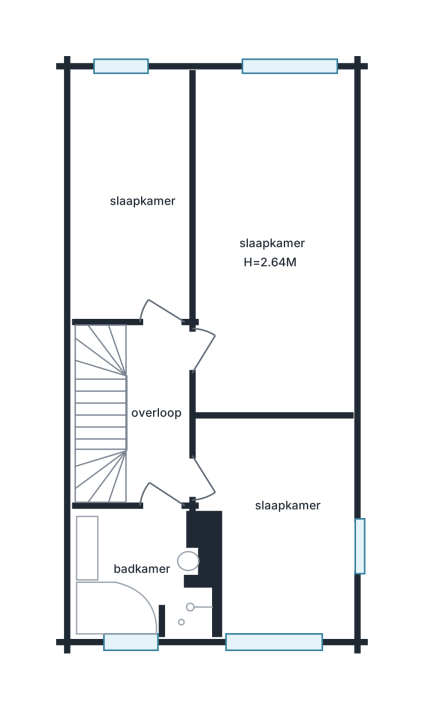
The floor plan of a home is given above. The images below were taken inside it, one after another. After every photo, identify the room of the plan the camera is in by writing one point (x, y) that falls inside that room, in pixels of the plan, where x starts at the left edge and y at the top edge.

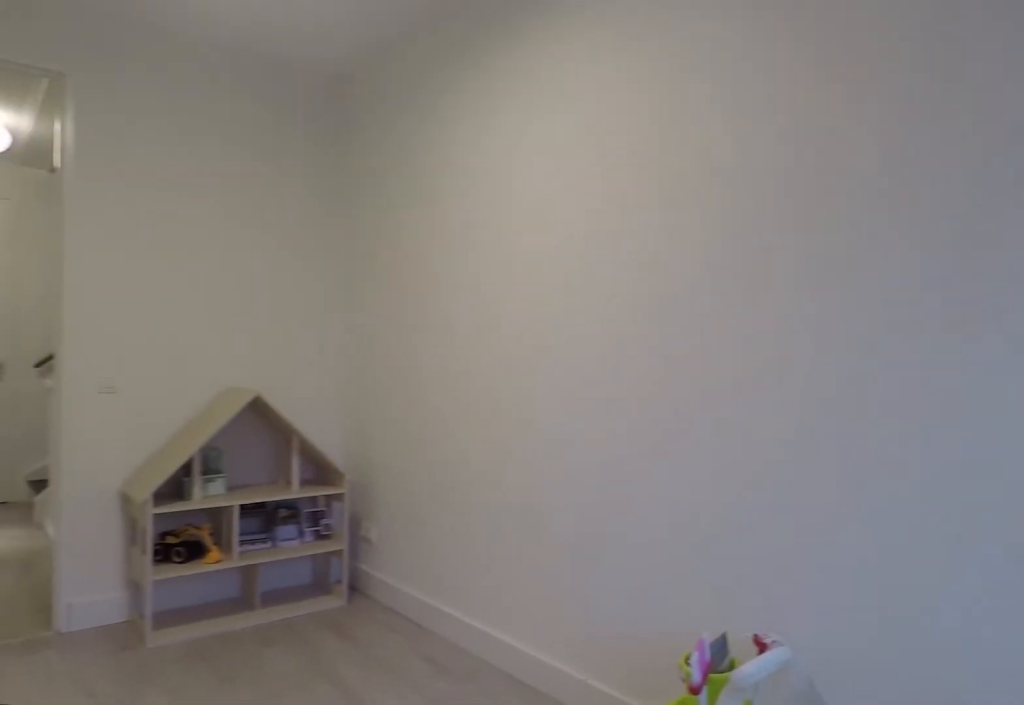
(127, 308)
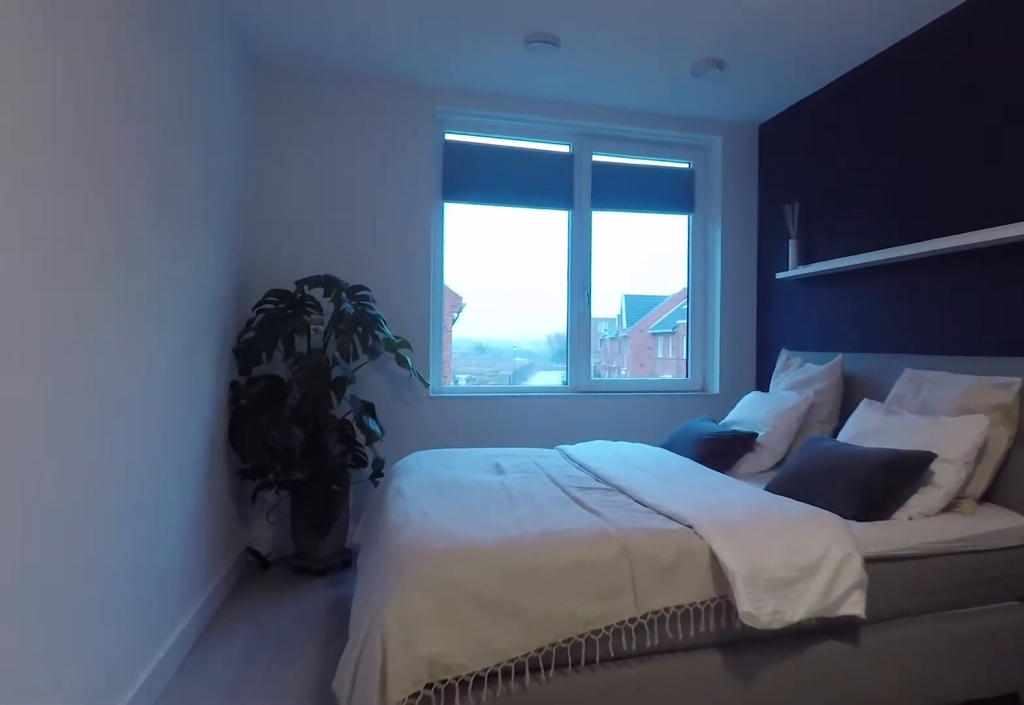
(281, 273)
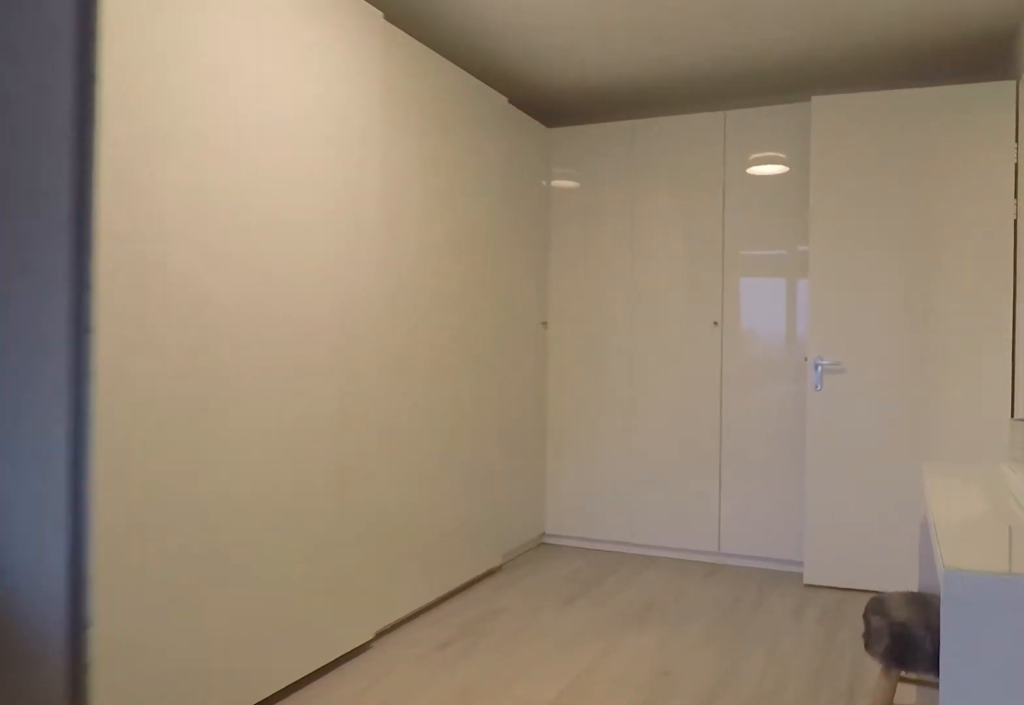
(278, 275)
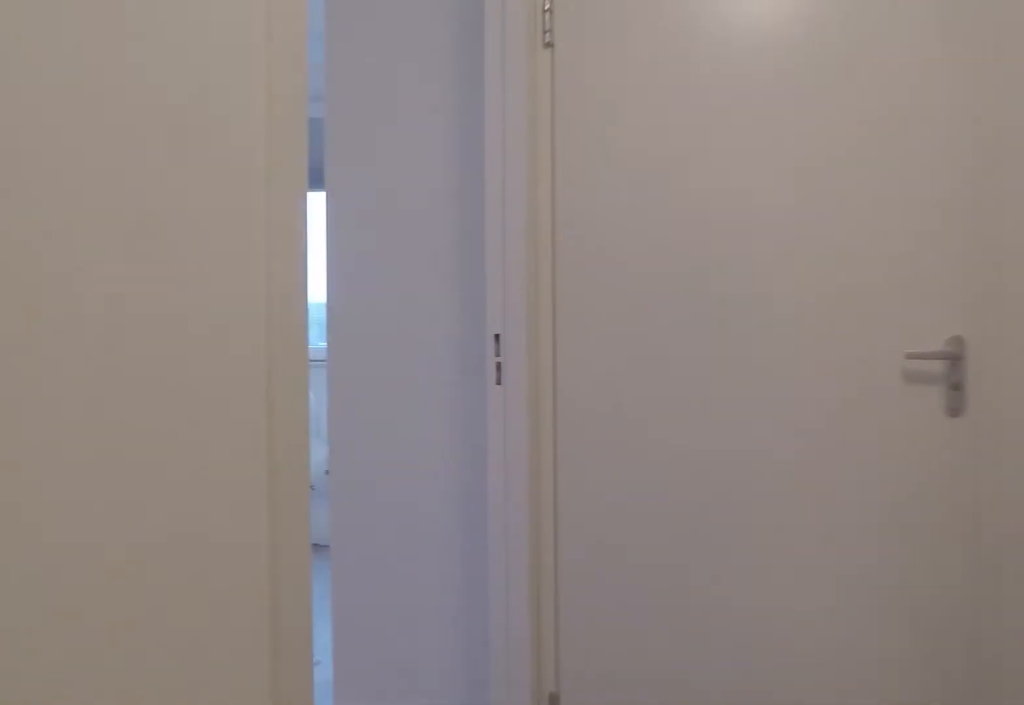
(157, 414)
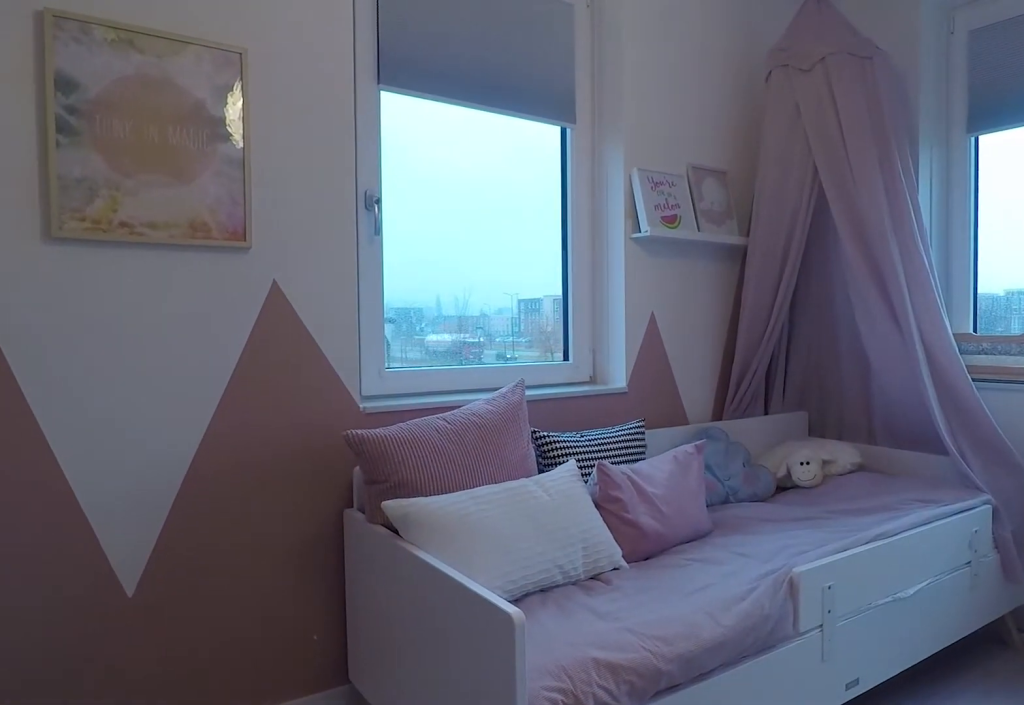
(279, 533)
